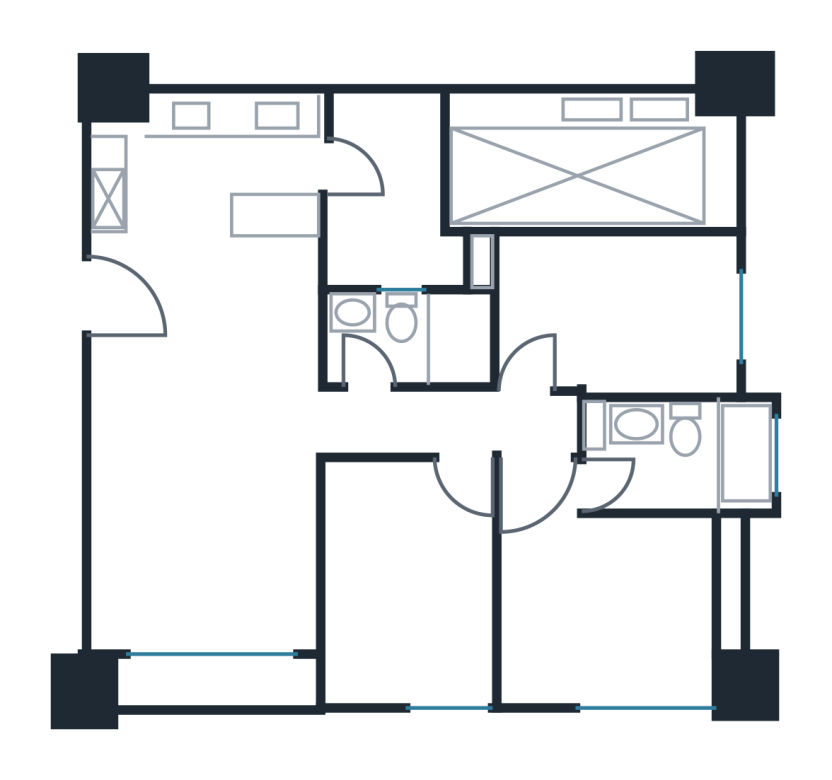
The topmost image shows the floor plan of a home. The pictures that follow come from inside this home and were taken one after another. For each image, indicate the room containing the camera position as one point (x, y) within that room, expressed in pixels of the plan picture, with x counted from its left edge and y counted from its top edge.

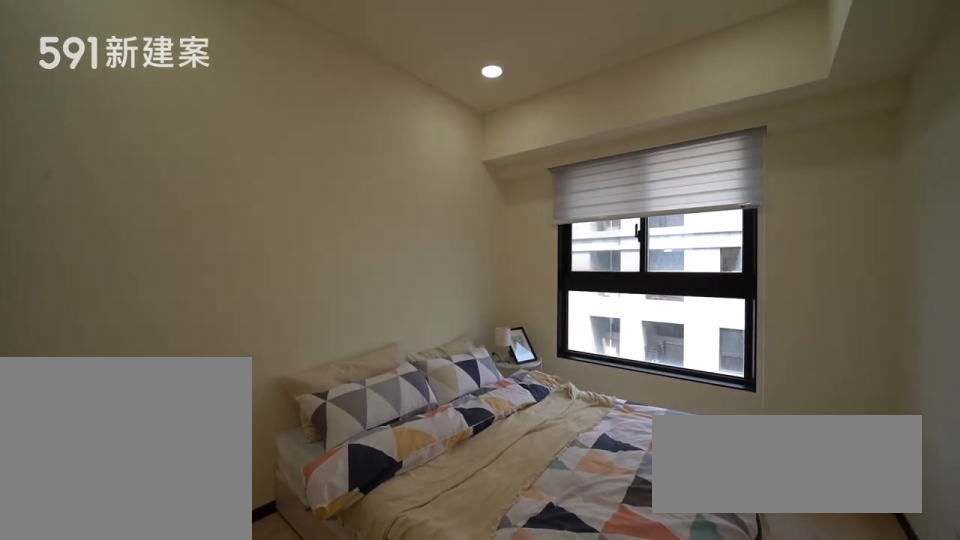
(620, 314)
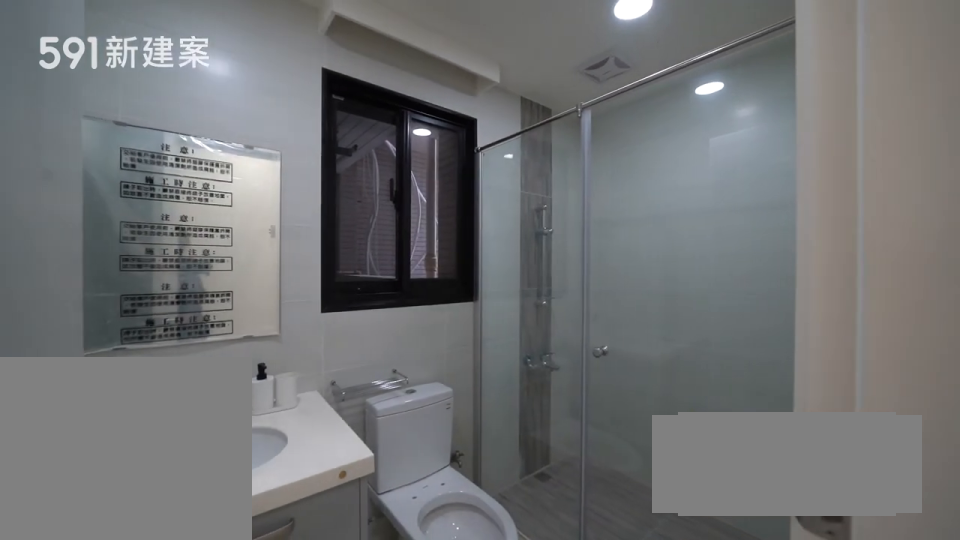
(414, 337)
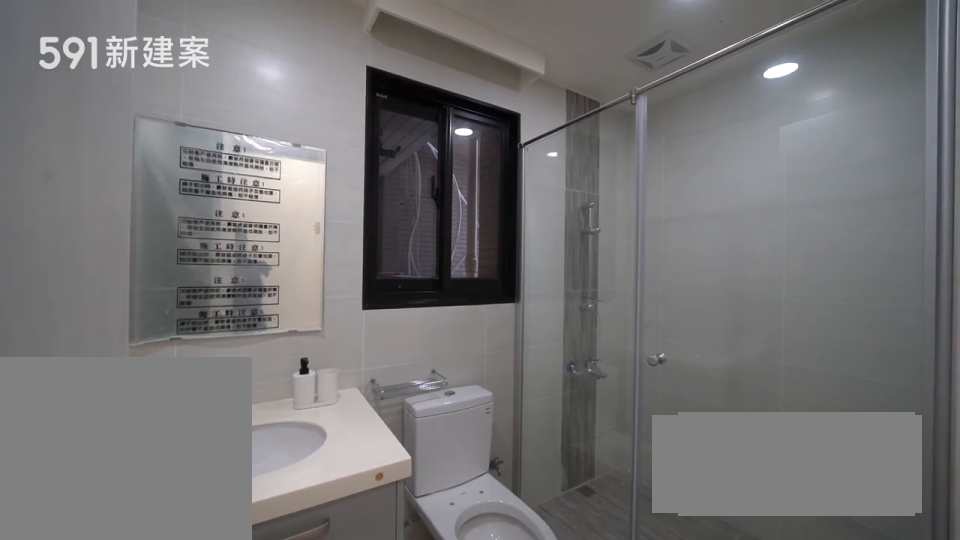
(414, 337)
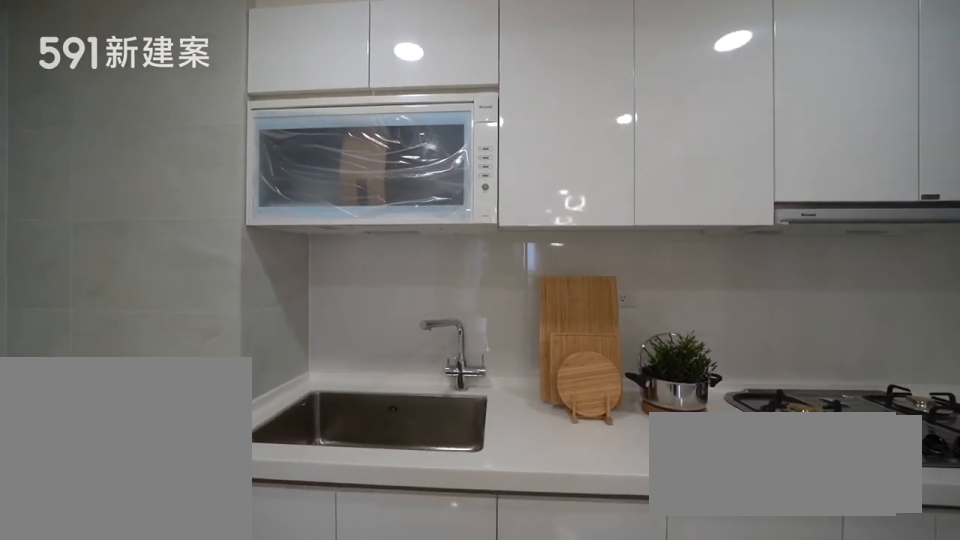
(211, 168)
